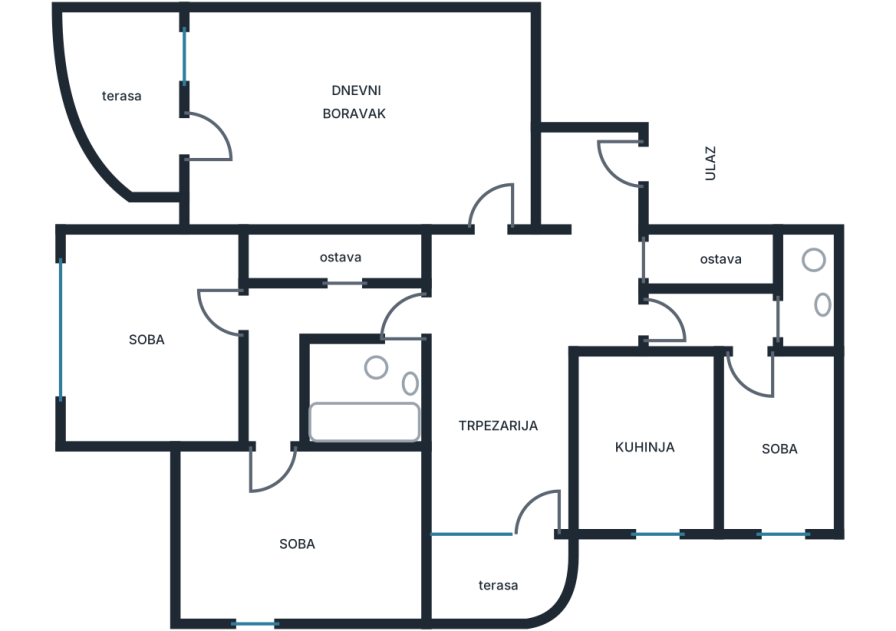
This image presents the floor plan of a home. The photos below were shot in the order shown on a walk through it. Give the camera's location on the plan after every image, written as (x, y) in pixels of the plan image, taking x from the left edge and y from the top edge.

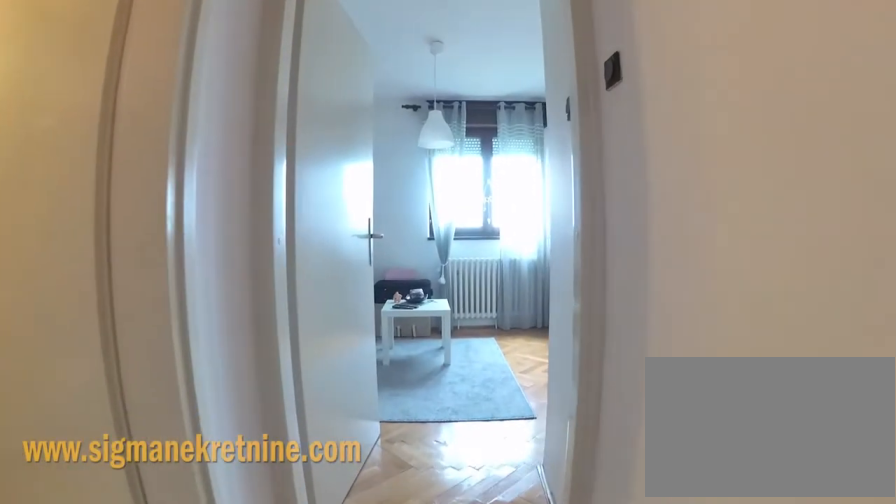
(268, 337)
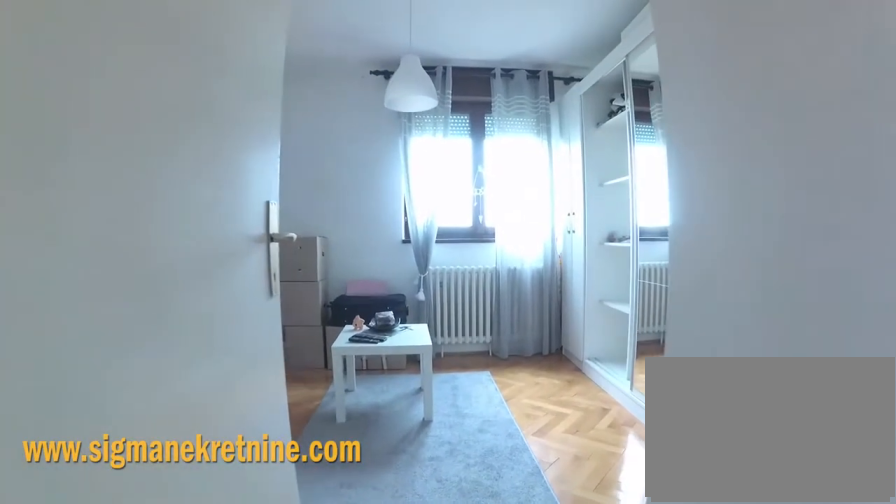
(269, 375)
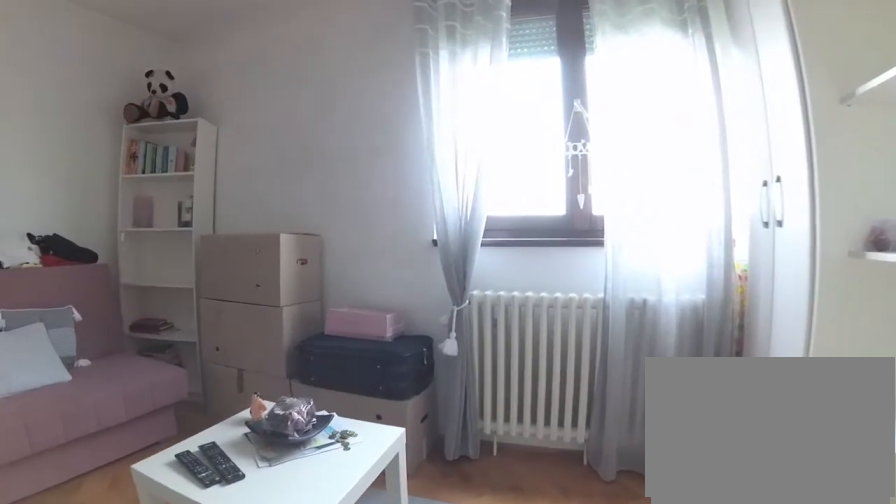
(262, 512)
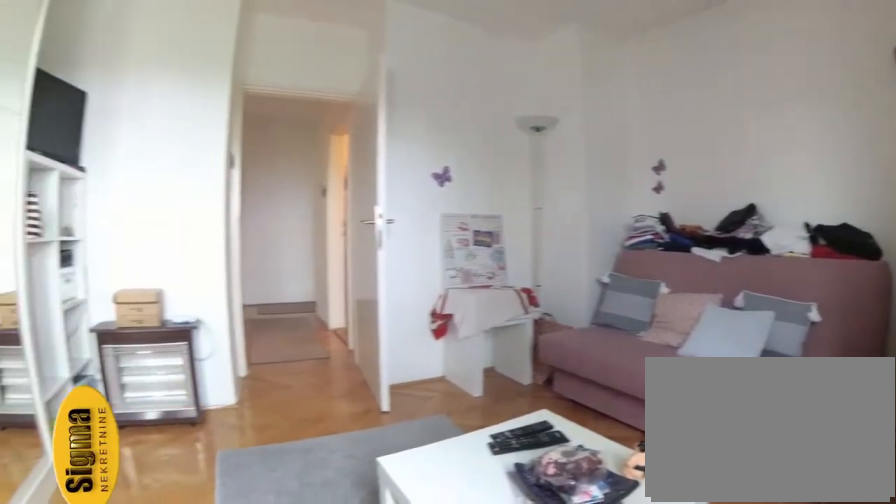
(283, 613)
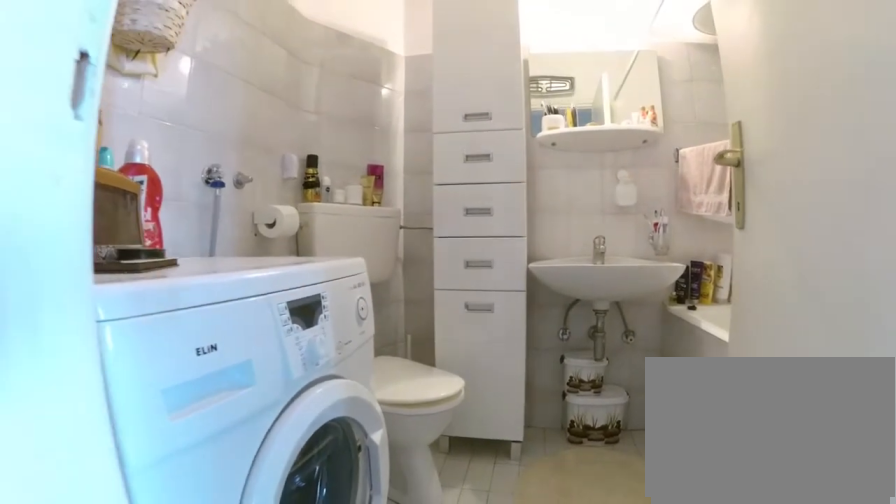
(274, 402)
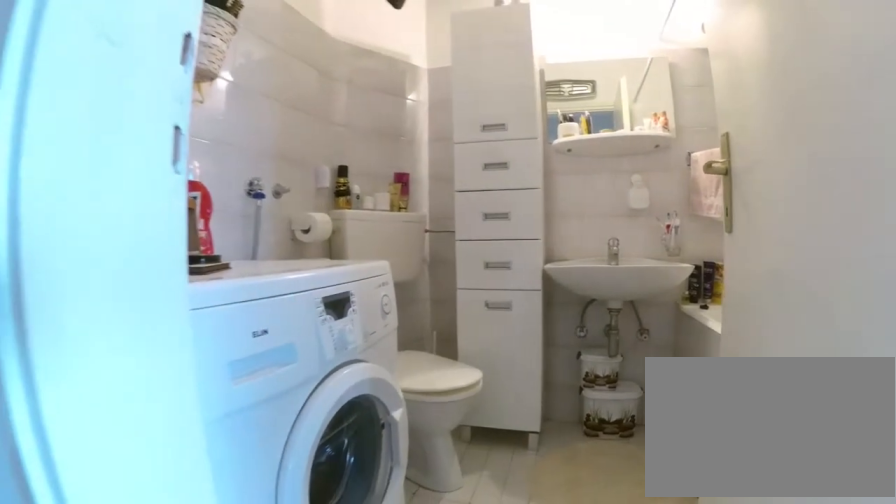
(273, 409)
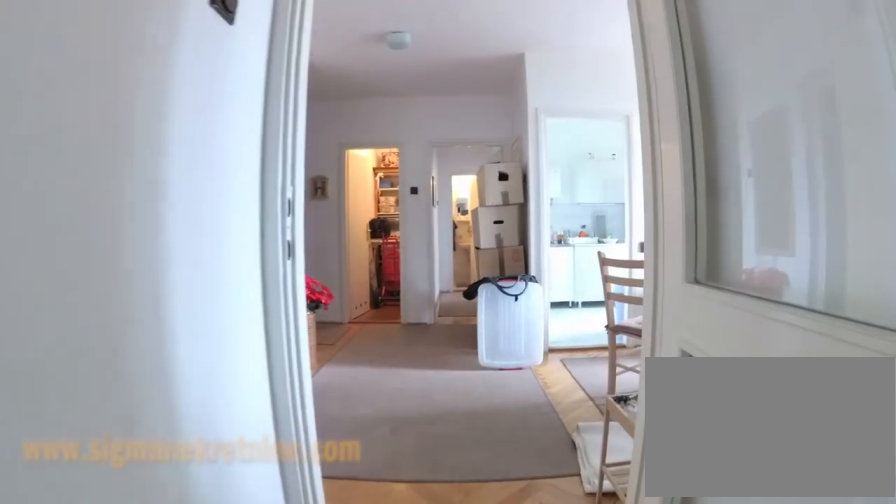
(323, 315)
